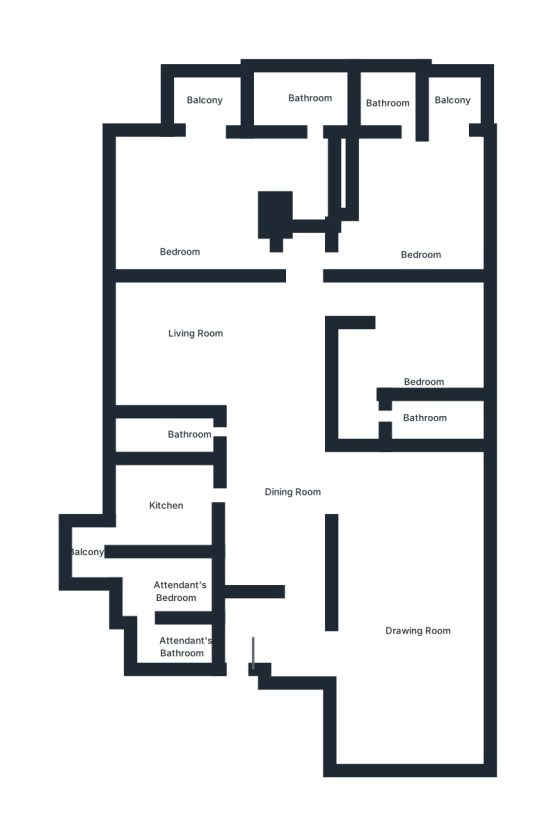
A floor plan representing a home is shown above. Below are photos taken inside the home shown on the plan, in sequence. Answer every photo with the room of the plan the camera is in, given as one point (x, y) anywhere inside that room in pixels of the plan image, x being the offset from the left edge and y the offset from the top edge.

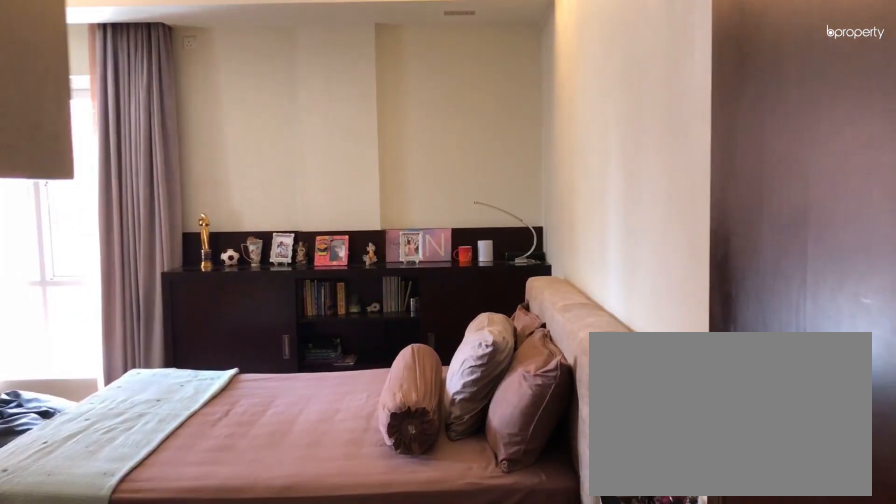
(416, 198)
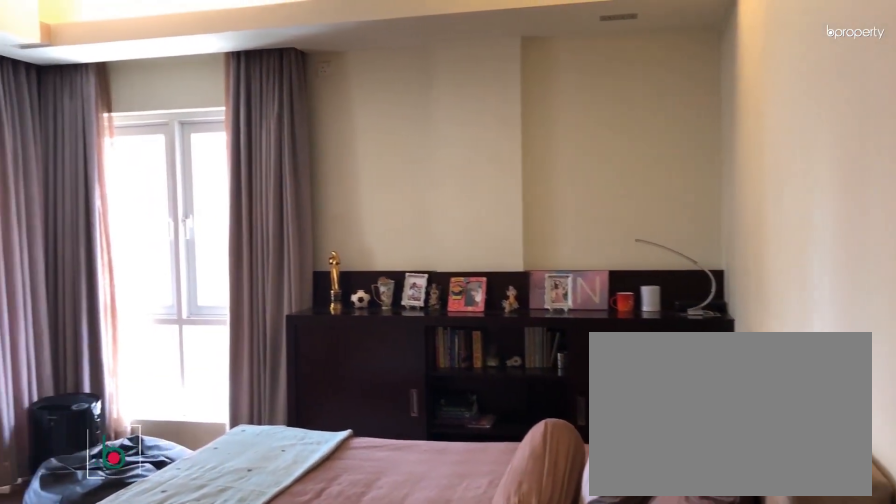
(416, 198)
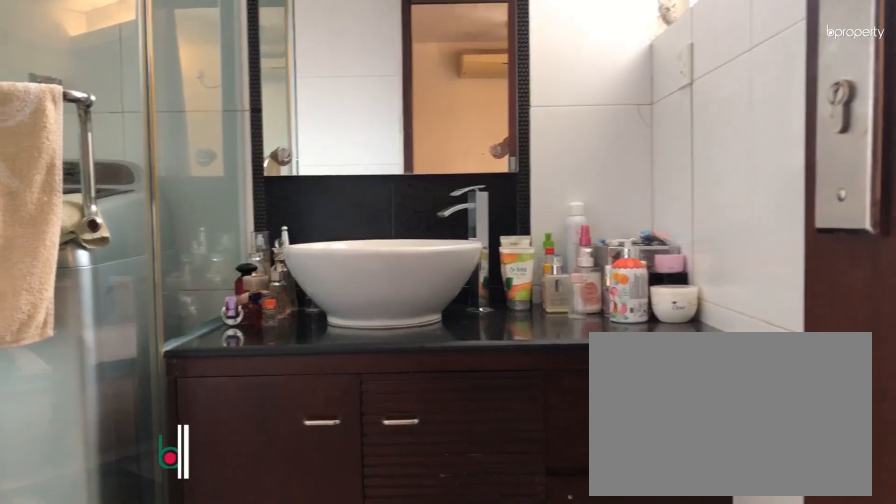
(395, 100)
